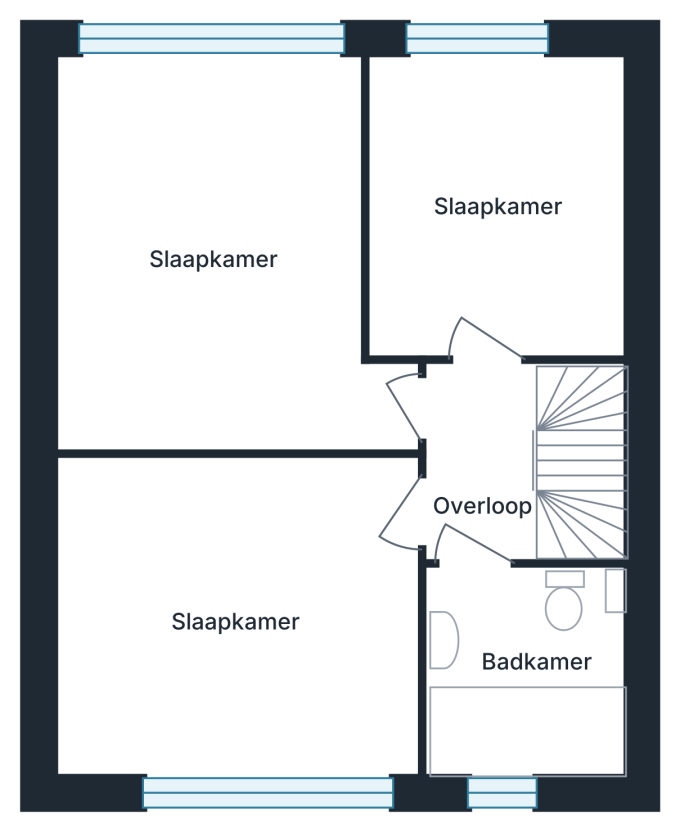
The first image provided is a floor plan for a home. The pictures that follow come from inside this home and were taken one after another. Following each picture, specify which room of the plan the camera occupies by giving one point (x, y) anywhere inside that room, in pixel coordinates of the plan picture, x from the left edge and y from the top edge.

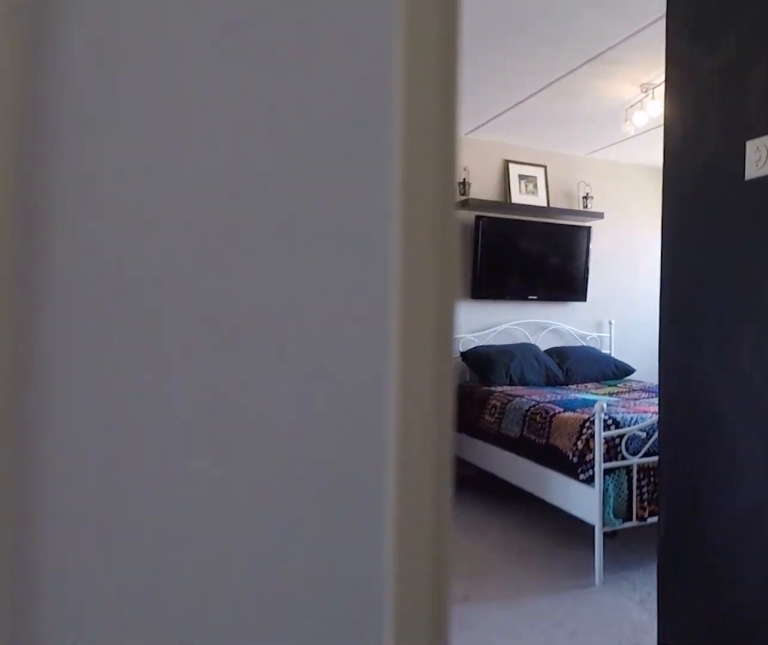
(481, 461)
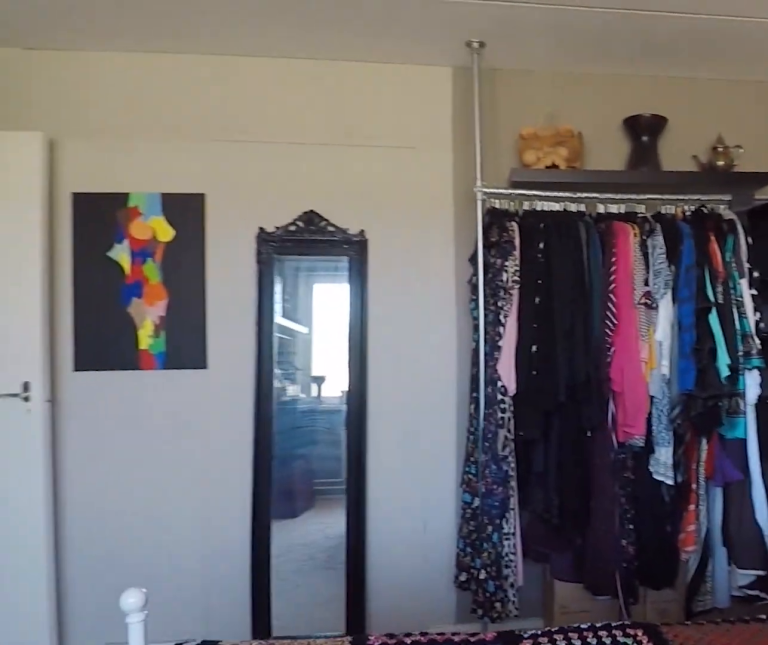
(142, 154)
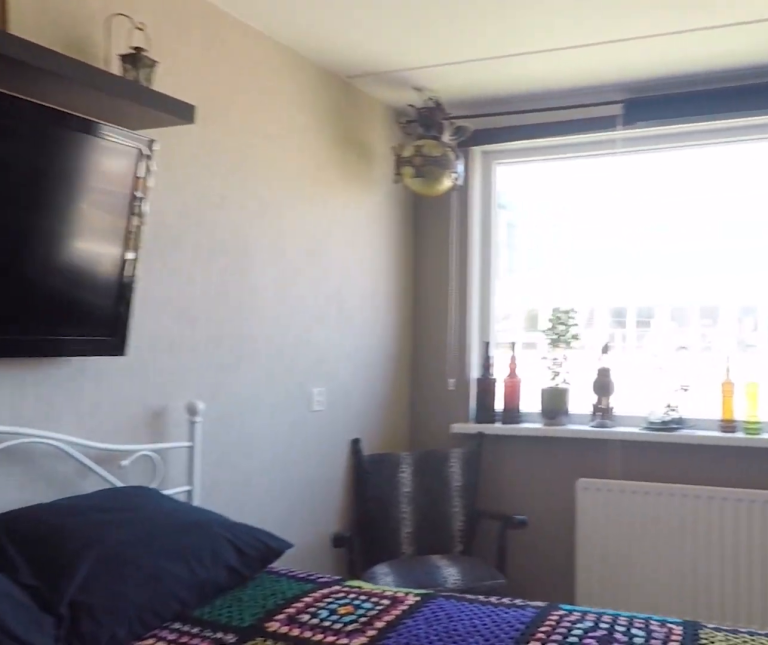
(142, 154)
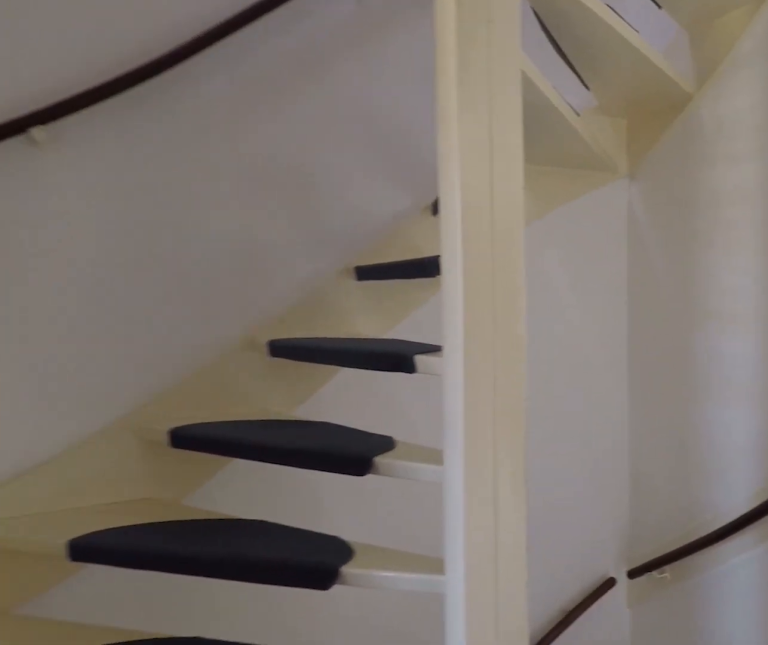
(480, 459)
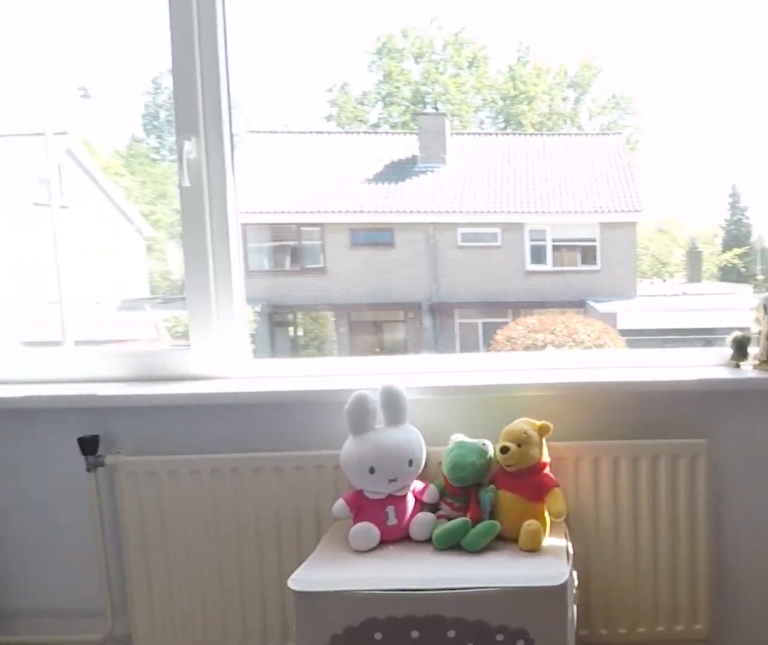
(233, 641)
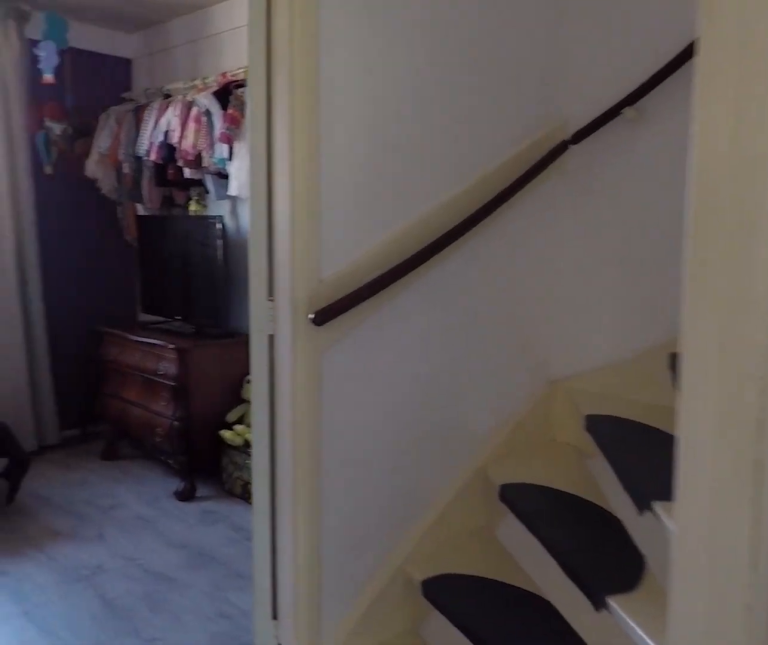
(481, 461)
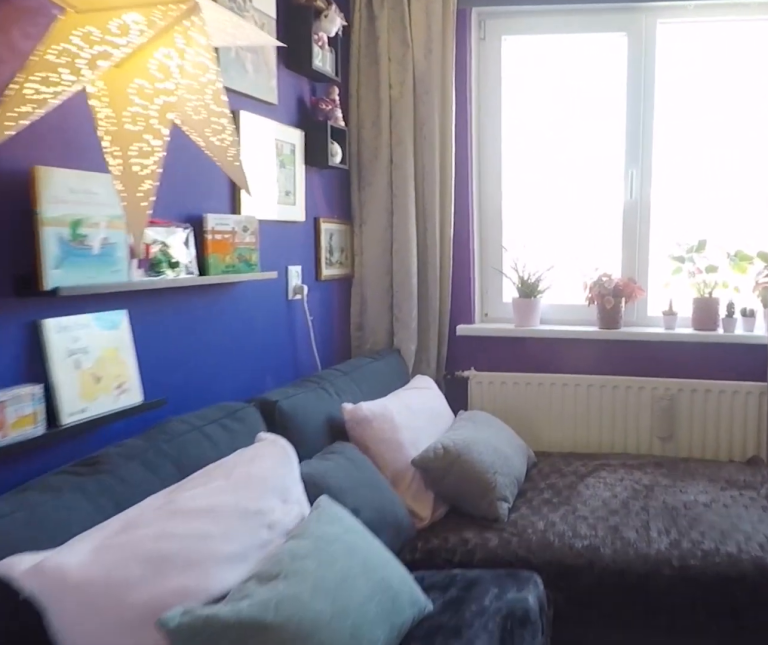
(497, 203)
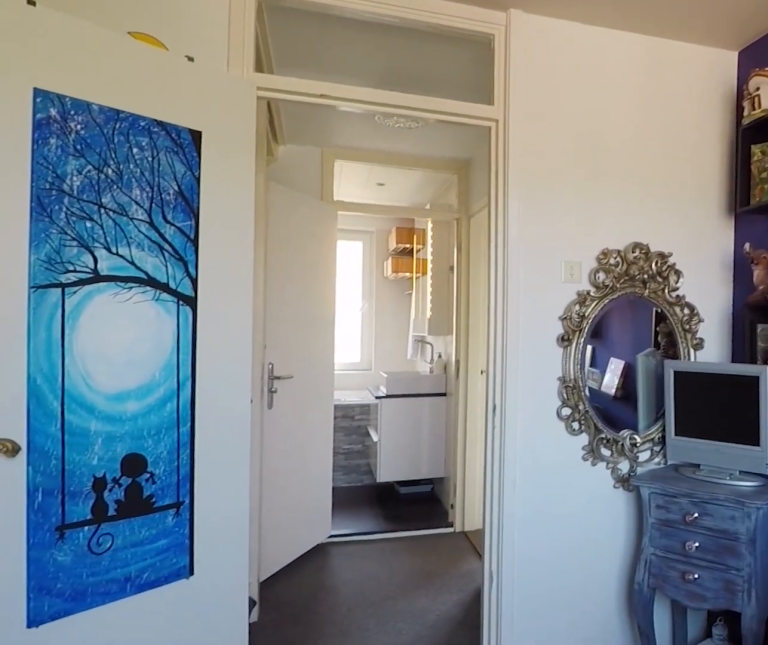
(497, 203)
